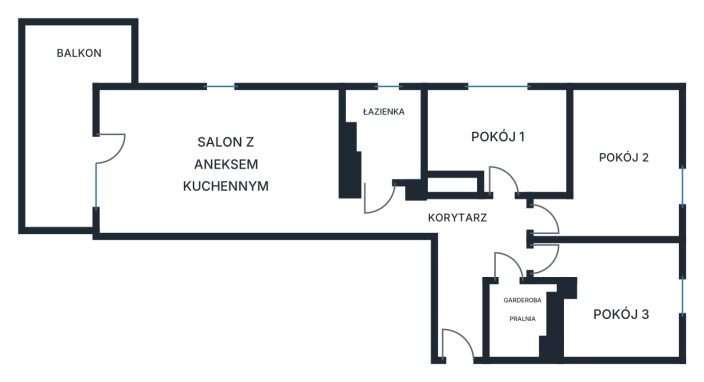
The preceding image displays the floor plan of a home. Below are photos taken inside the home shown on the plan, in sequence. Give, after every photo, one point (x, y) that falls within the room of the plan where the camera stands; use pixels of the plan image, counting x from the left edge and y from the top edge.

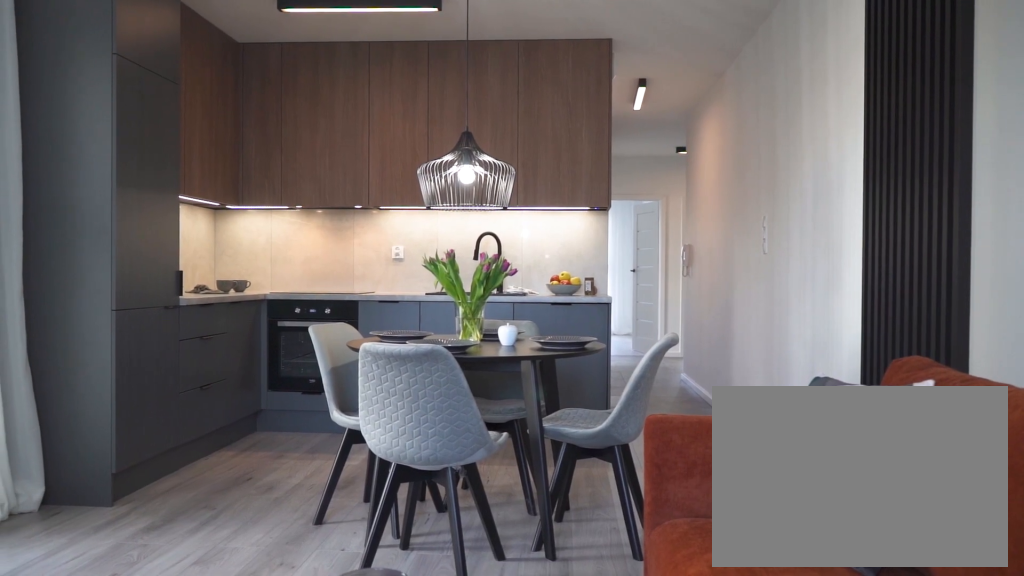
(218, 161)
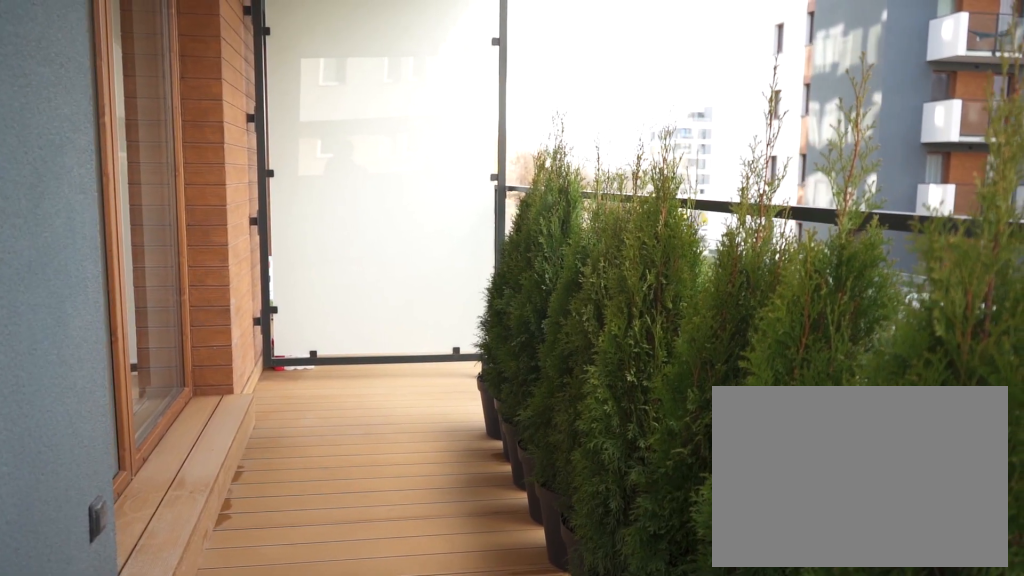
(68, 116)
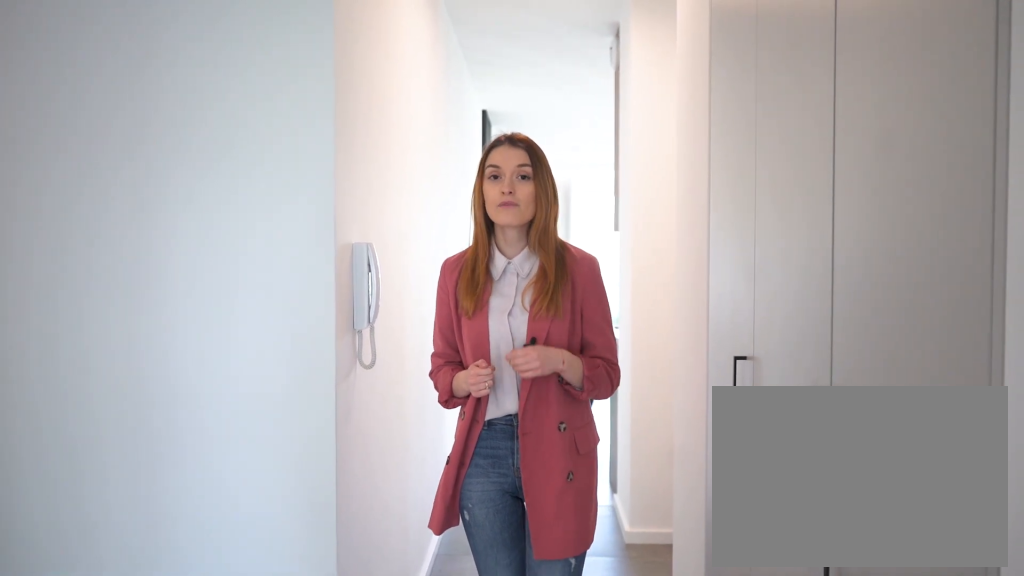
(453, 247)
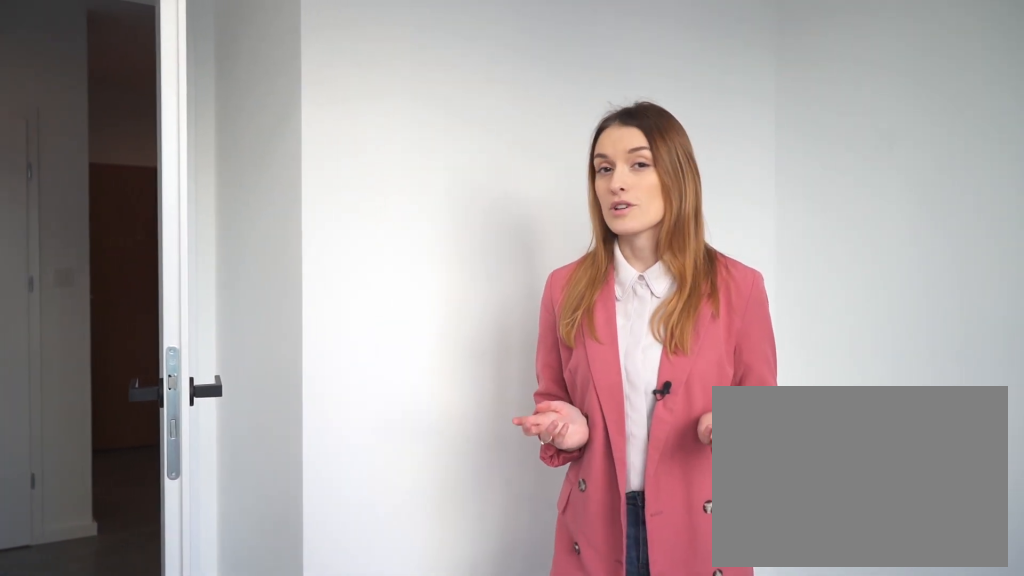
(501, 136)
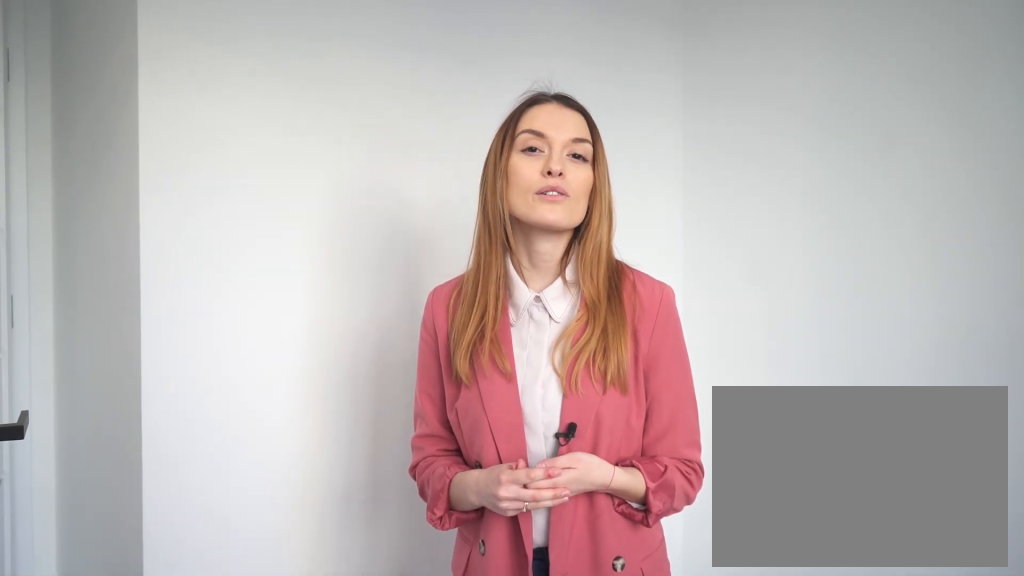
(501, 136)
